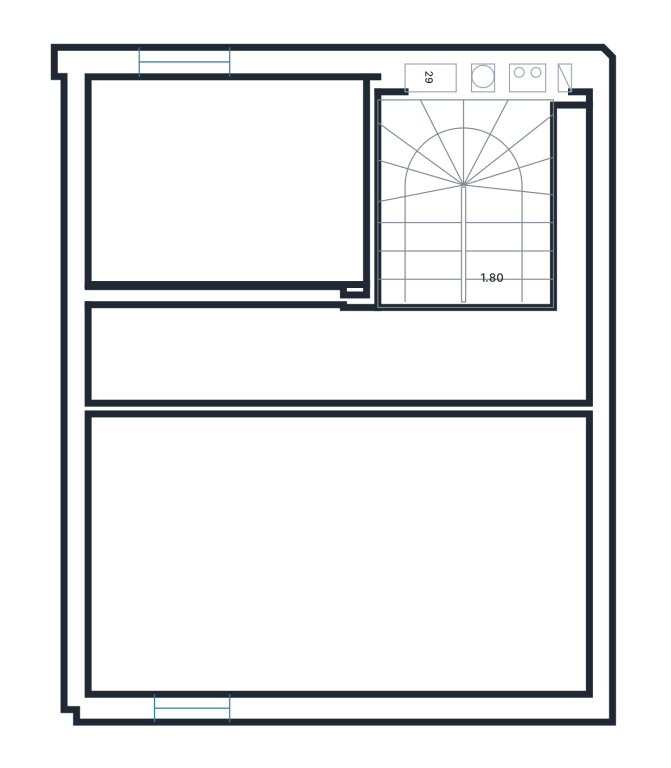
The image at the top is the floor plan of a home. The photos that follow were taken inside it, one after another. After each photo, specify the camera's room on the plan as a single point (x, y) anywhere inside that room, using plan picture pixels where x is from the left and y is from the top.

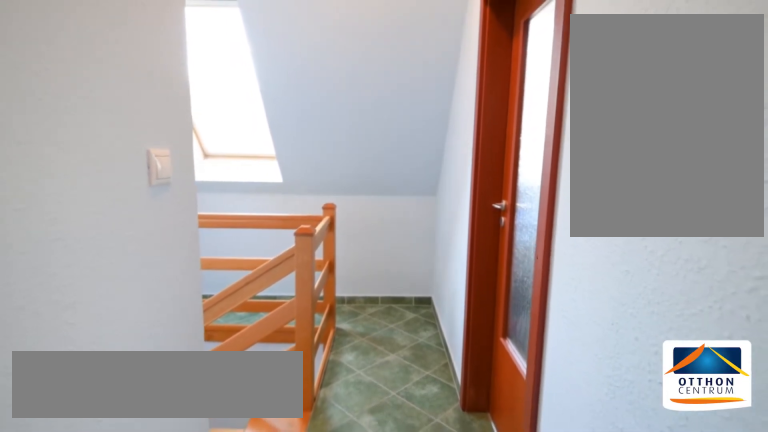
(445, 360)
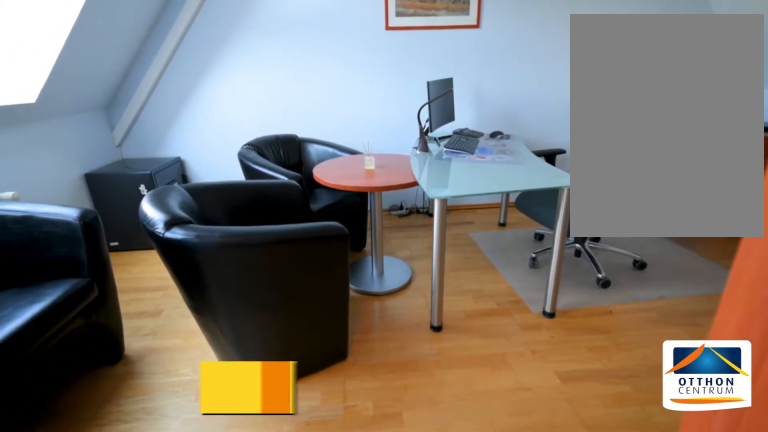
(277, 563)
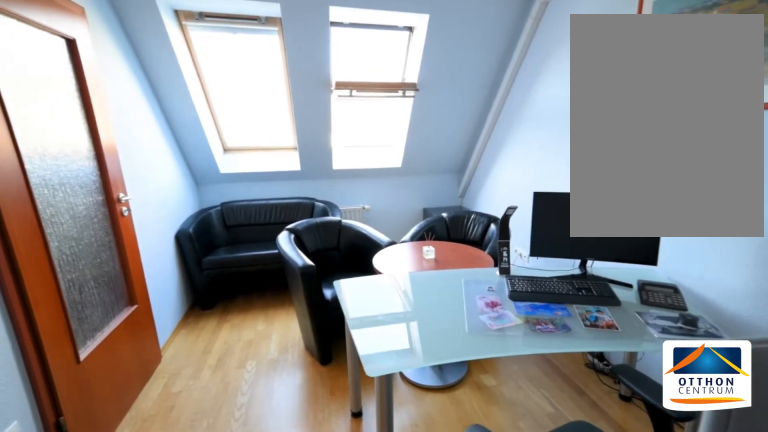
(276, 562)
